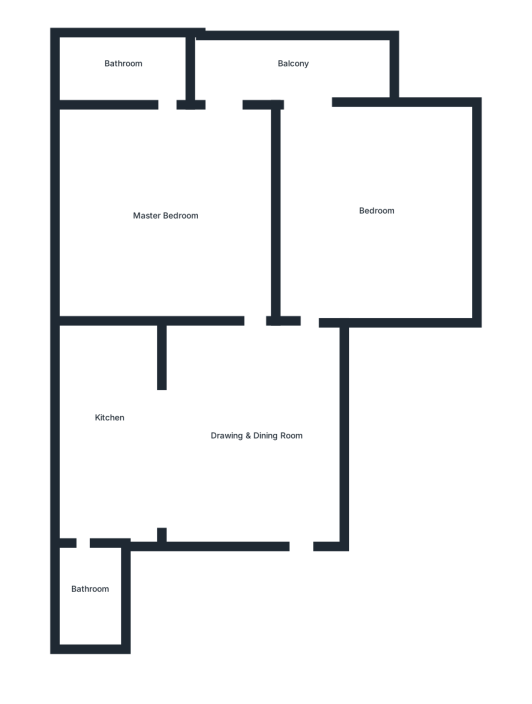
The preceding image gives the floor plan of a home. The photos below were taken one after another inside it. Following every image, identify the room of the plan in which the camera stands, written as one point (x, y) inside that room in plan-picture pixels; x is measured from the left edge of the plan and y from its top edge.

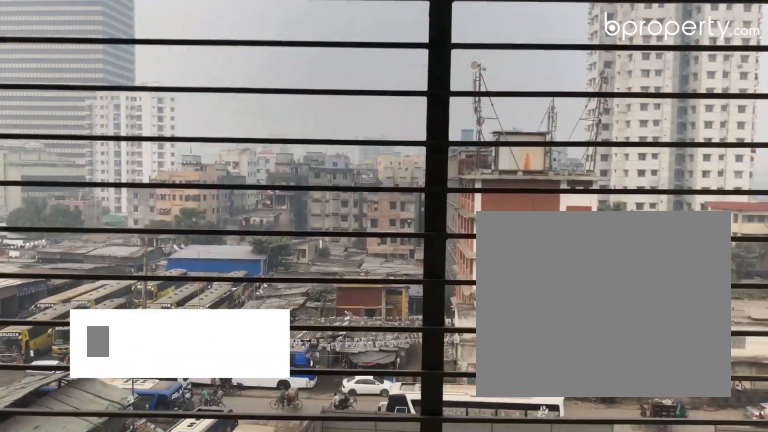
(293, 73)
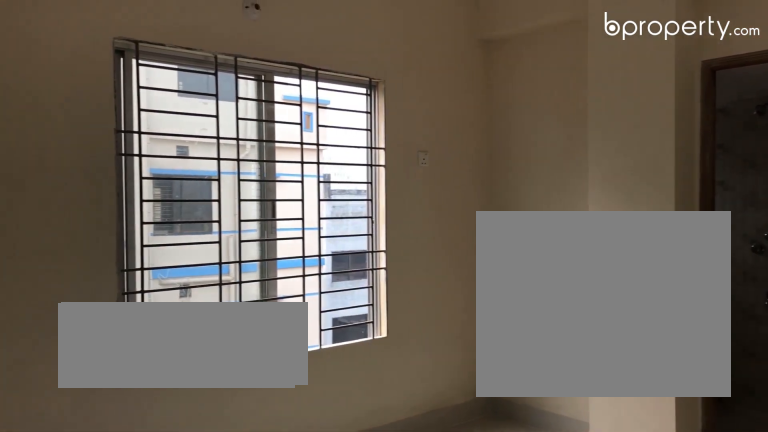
(166, 213)
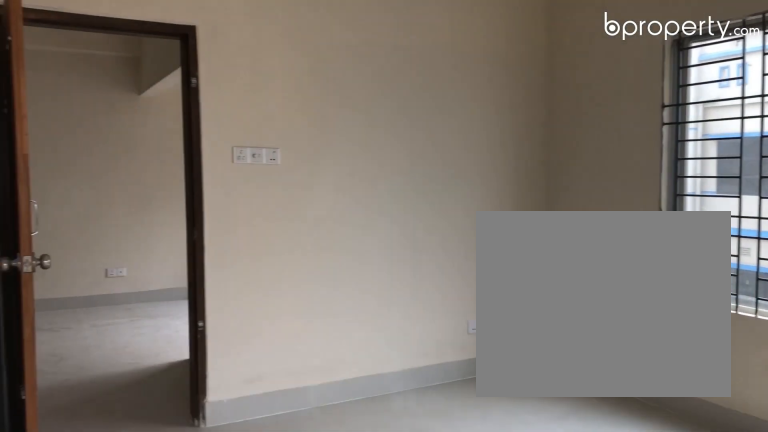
(166, 213)
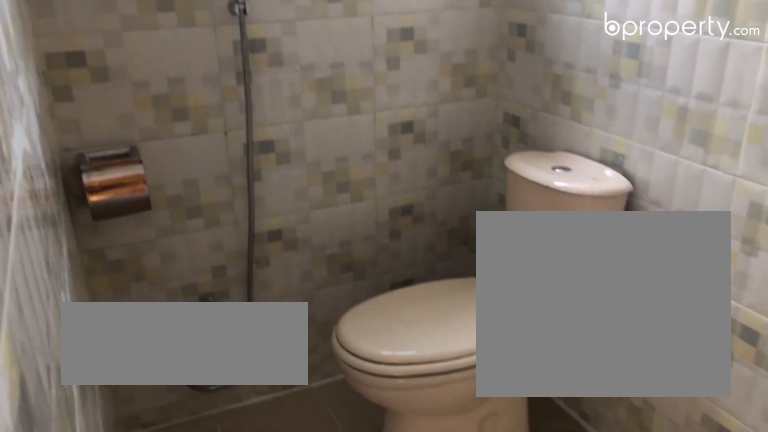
(120, 65)
